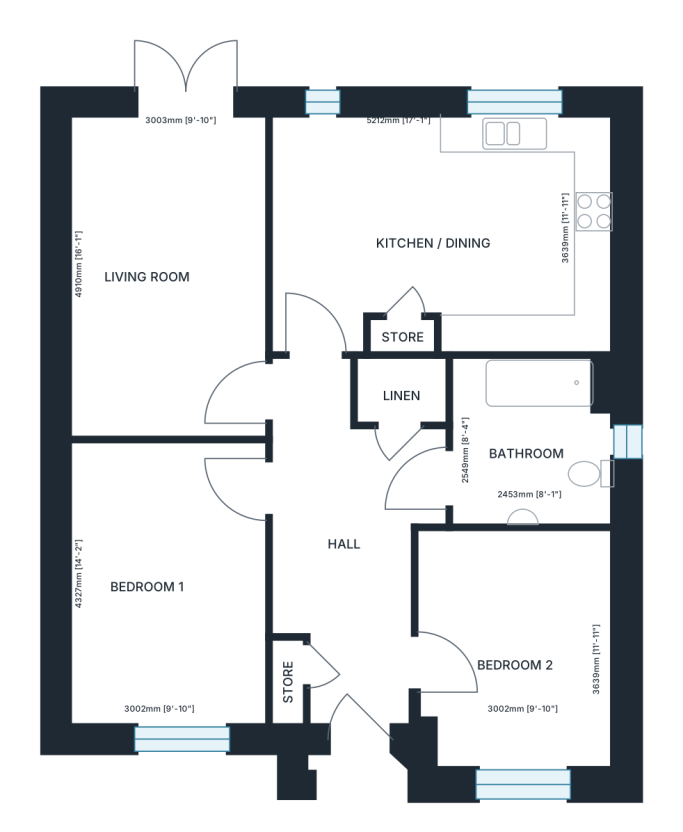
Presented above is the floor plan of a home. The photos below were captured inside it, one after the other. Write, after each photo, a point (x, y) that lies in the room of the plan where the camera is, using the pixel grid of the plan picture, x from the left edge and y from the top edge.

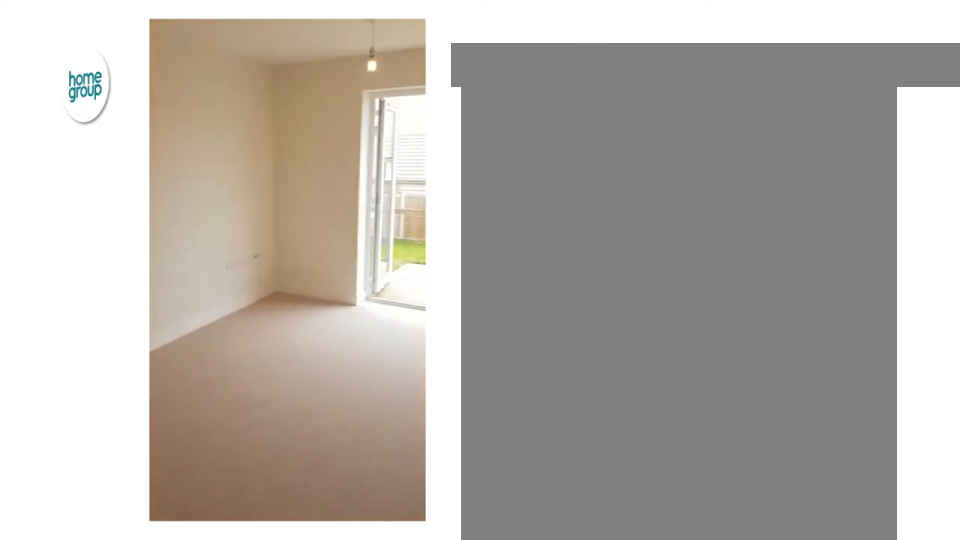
(168, 275)
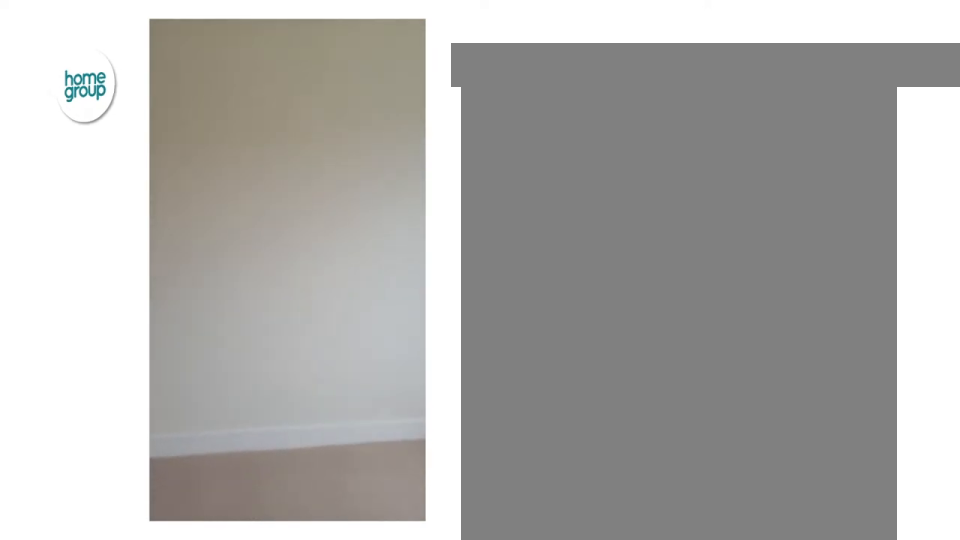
(518, 649)
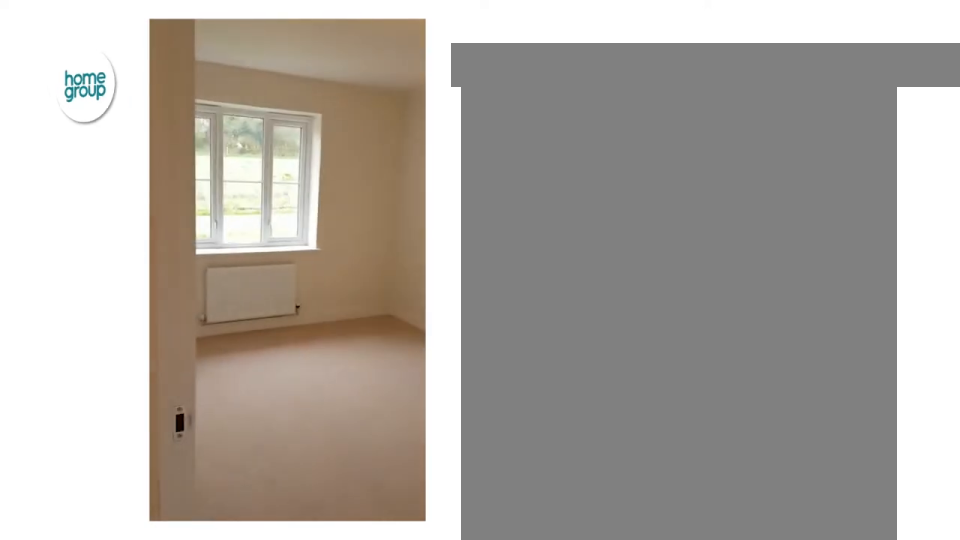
(168, 583)
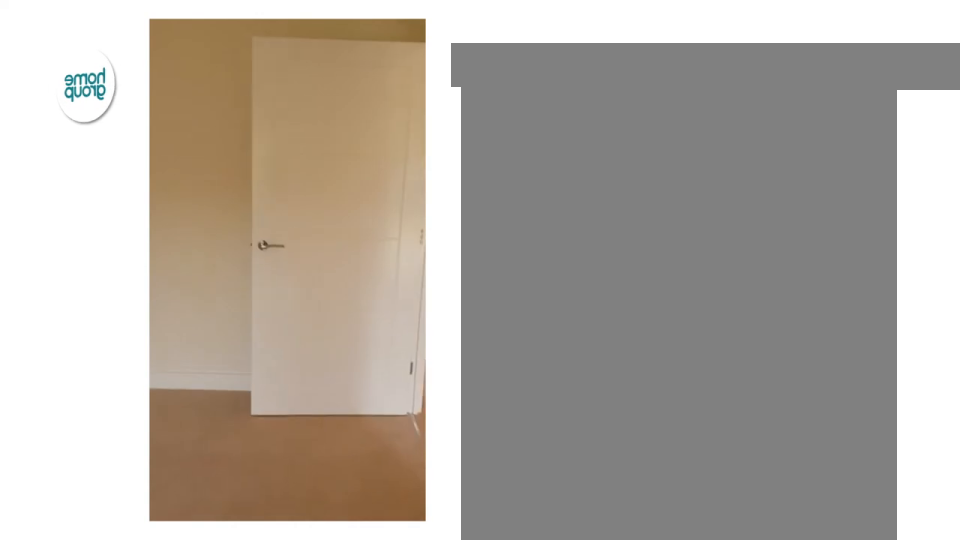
(168, 583)
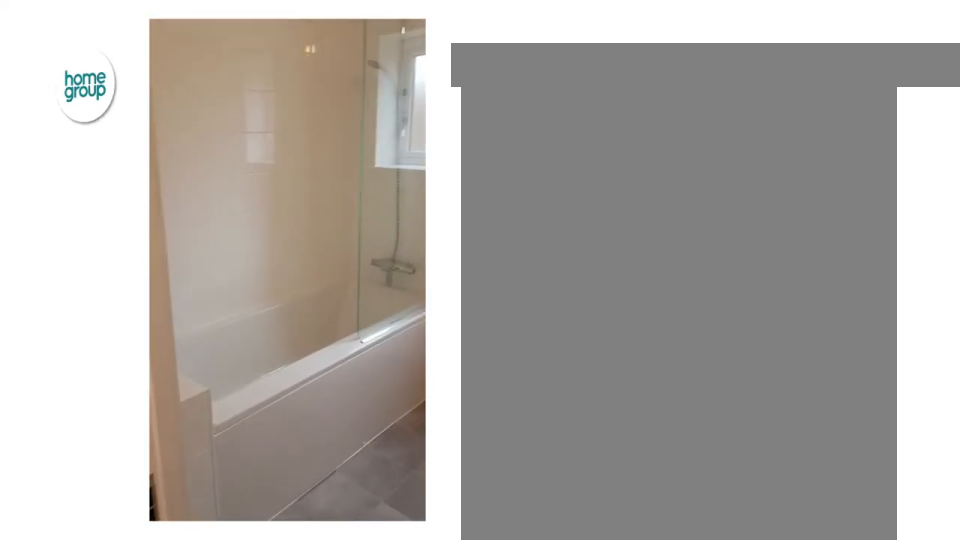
(530, 442)
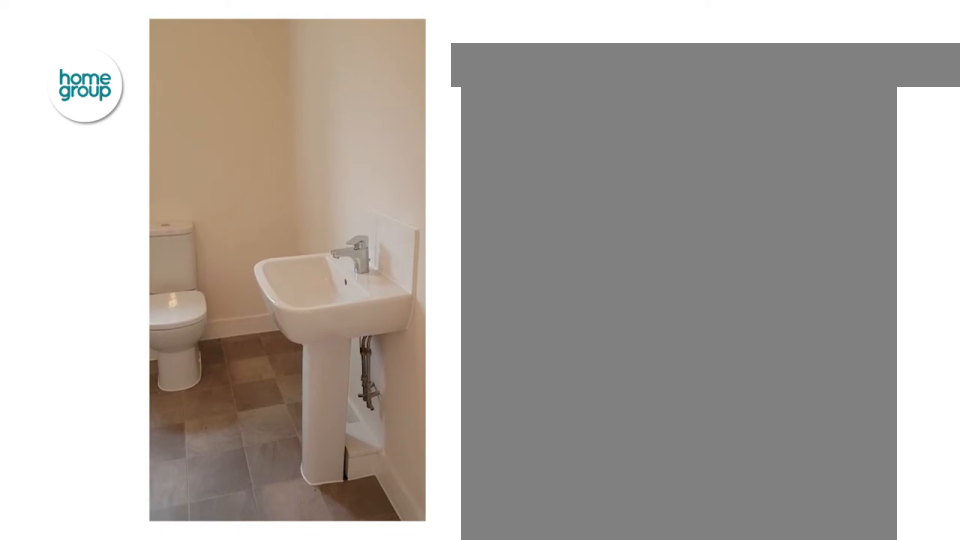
(530, 442)
